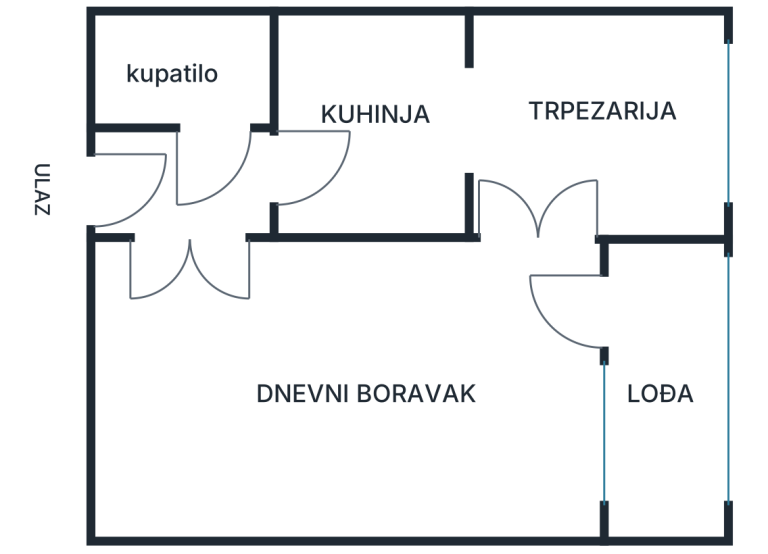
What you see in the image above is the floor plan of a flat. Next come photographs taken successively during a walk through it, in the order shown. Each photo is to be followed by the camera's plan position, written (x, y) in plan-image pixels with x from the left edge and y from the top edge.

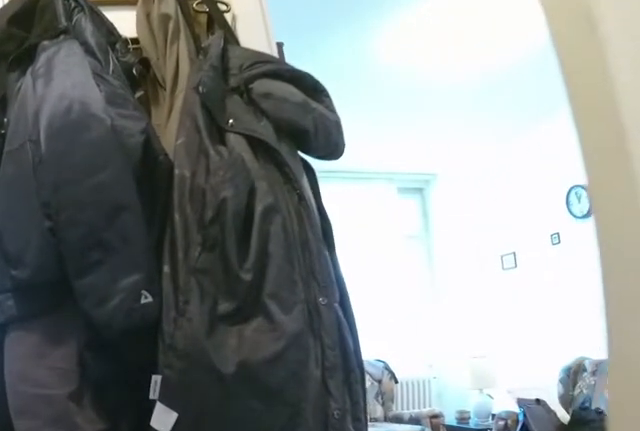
(115, 180)
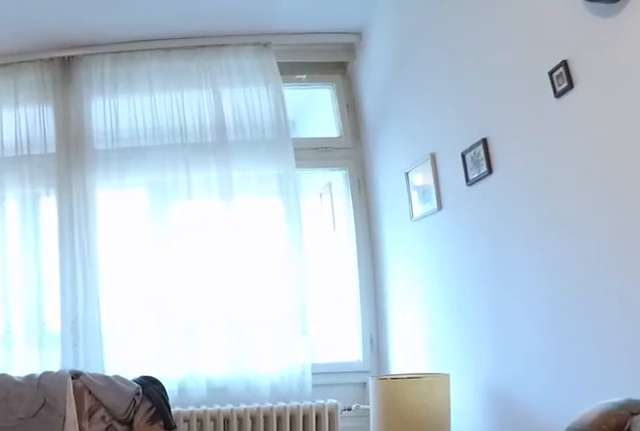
(272, 368)
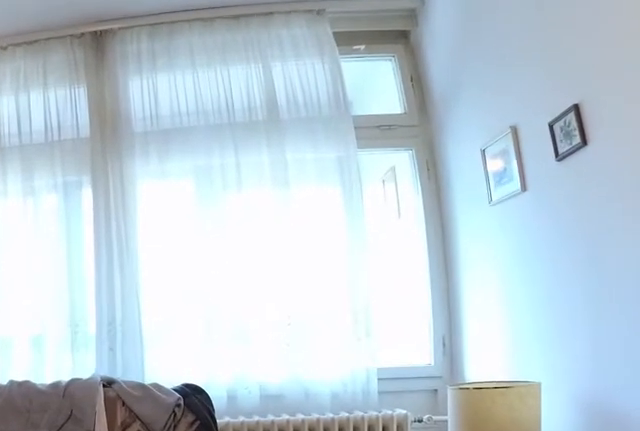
(335, 367)
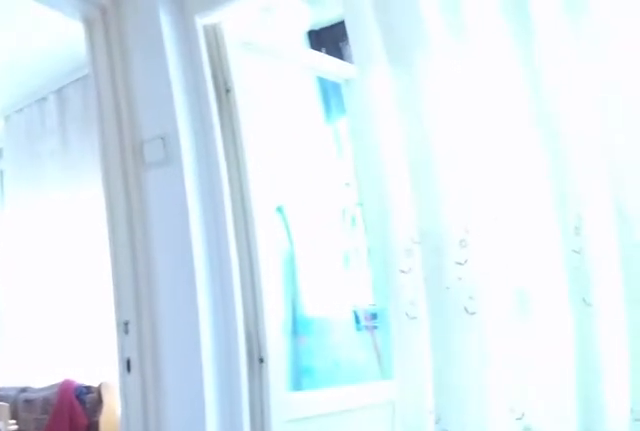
(502, 341)
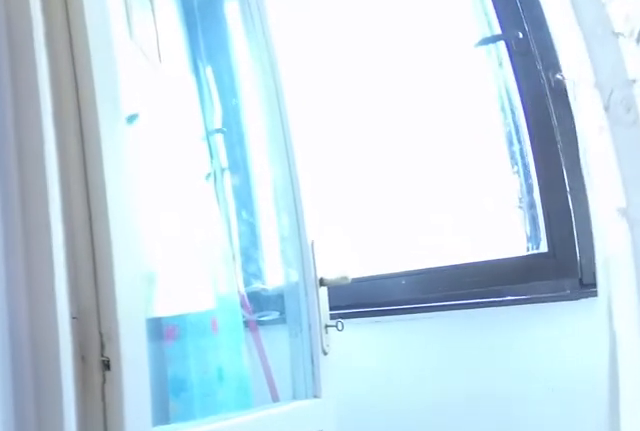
(544, 322)
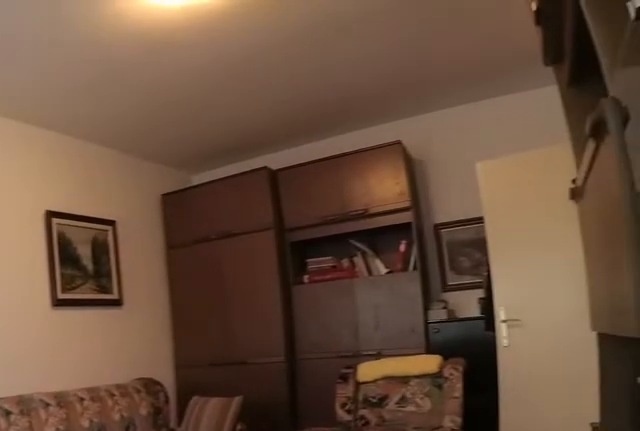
(593, 280)
